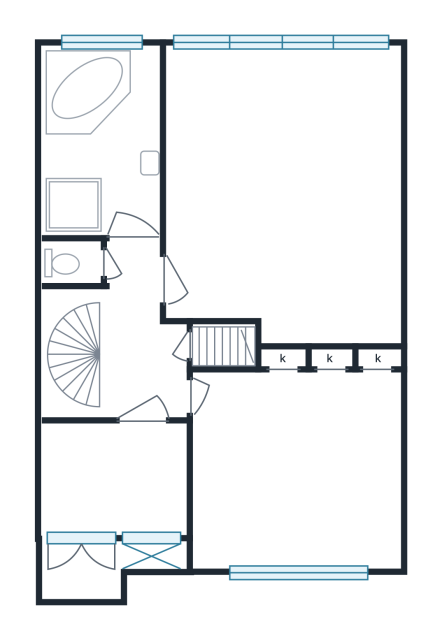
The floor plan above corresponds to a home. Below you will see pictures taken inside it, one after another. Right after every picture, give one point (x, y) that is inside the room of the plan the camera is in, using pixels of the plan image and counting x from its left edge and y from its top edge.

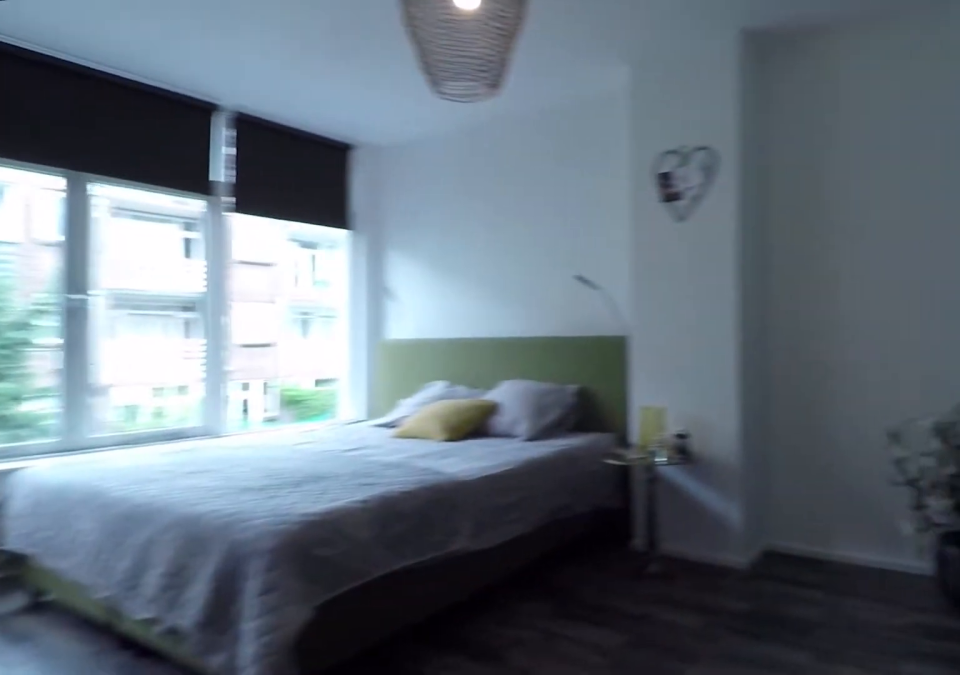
(283, 191)
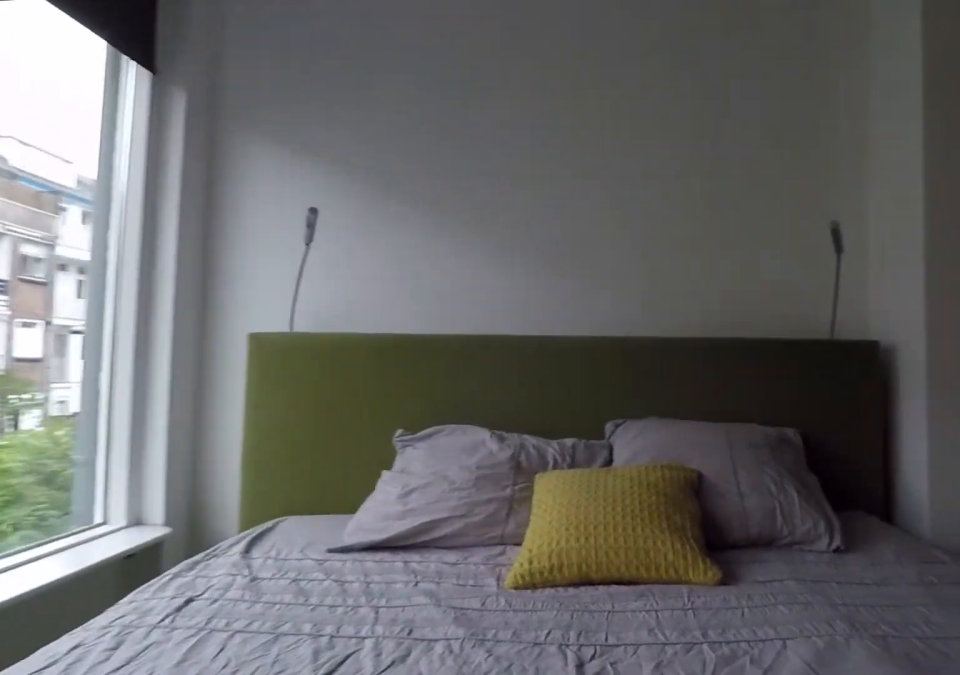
(283, 191)
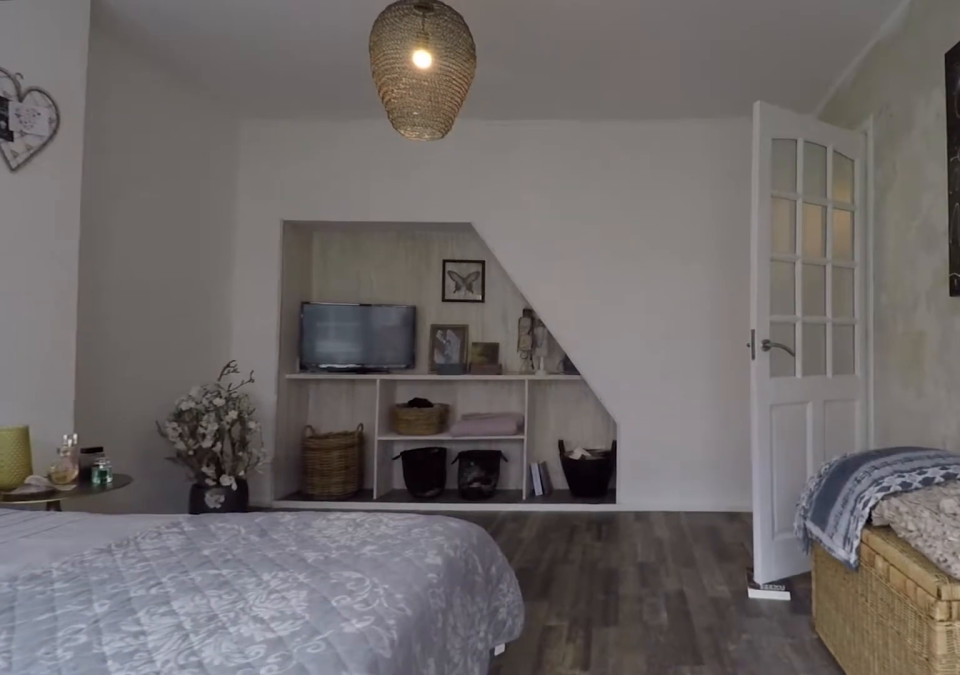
(283, 191)
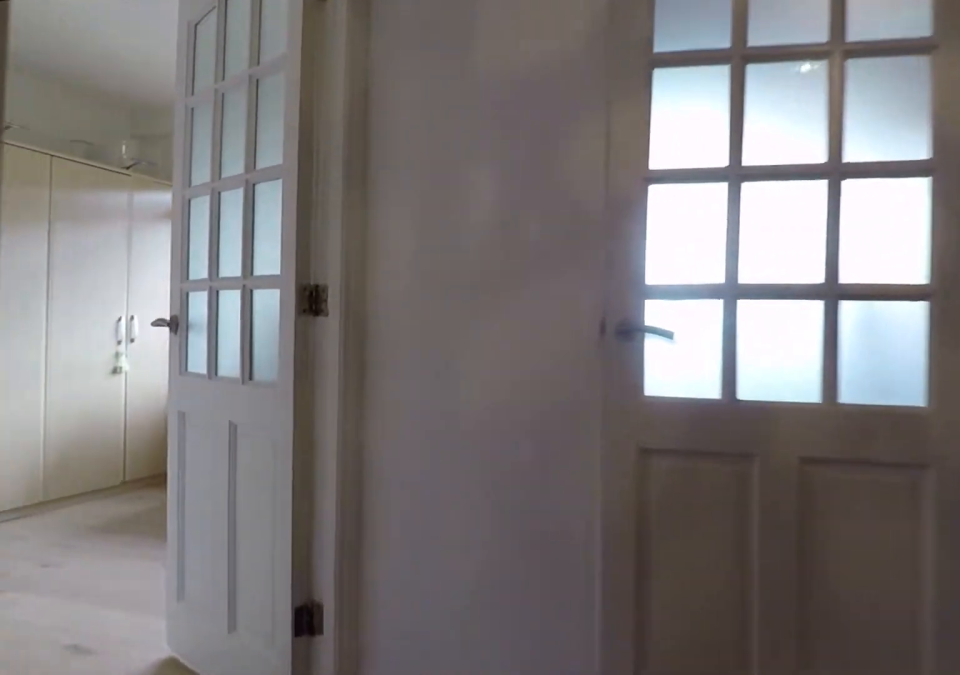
(128, 342)
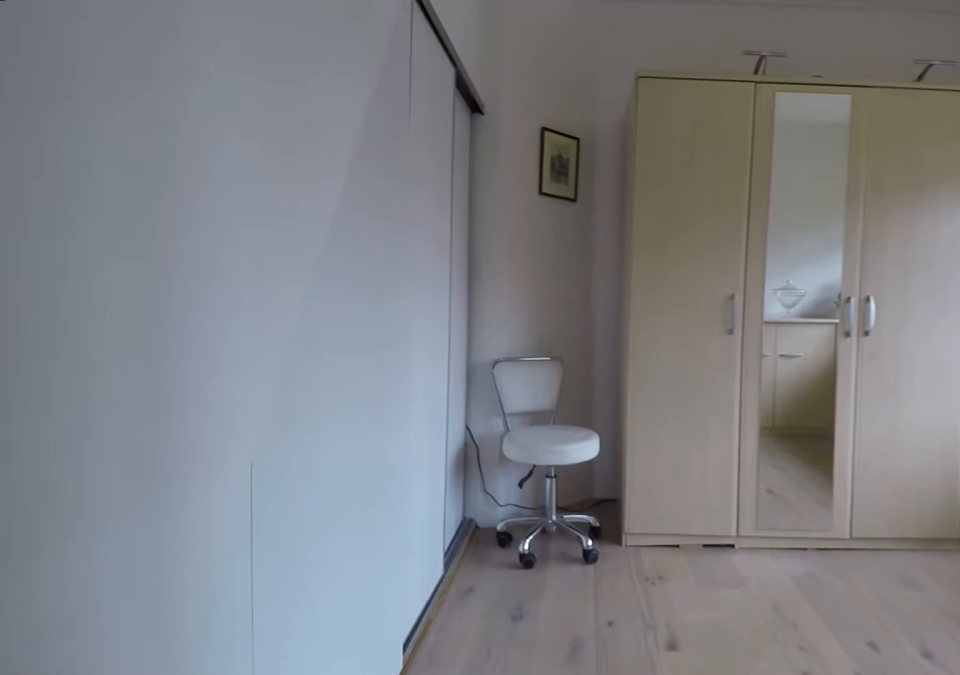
(285, 429)
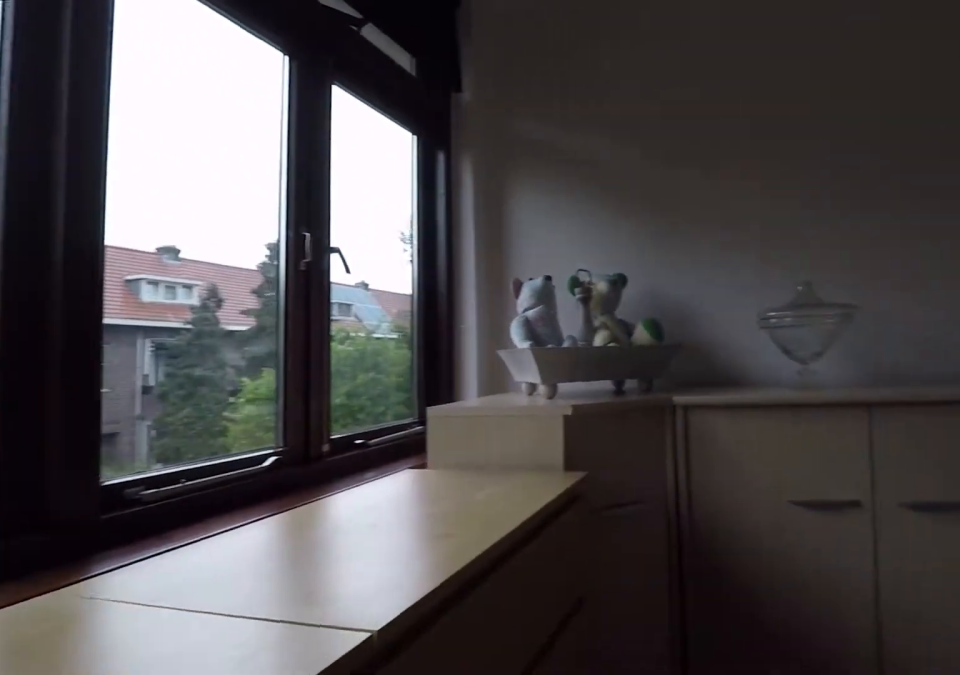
(285, 429)
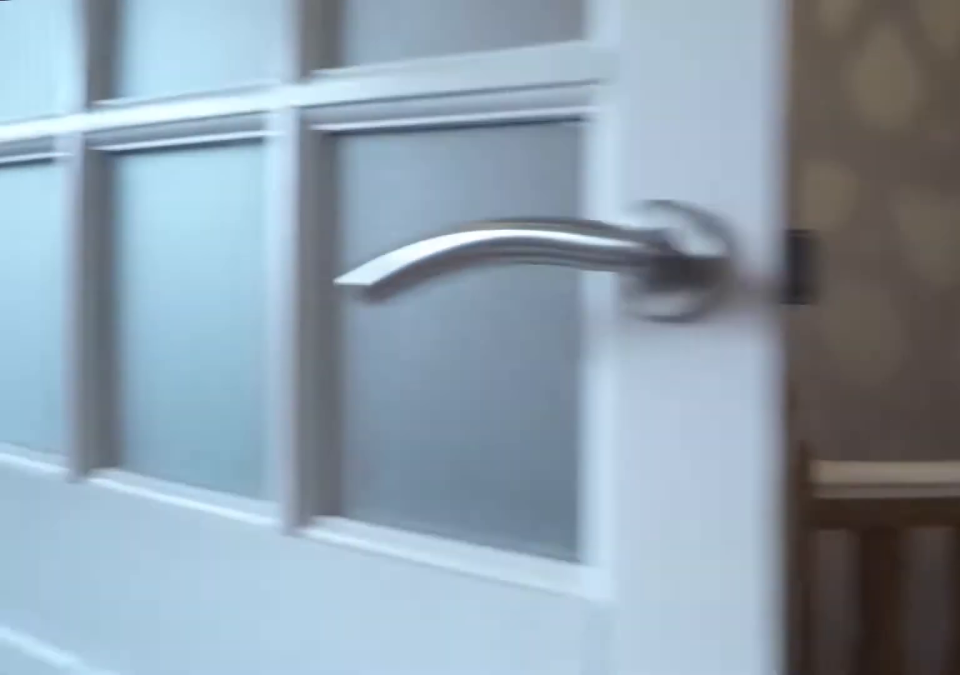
(128, 342)
